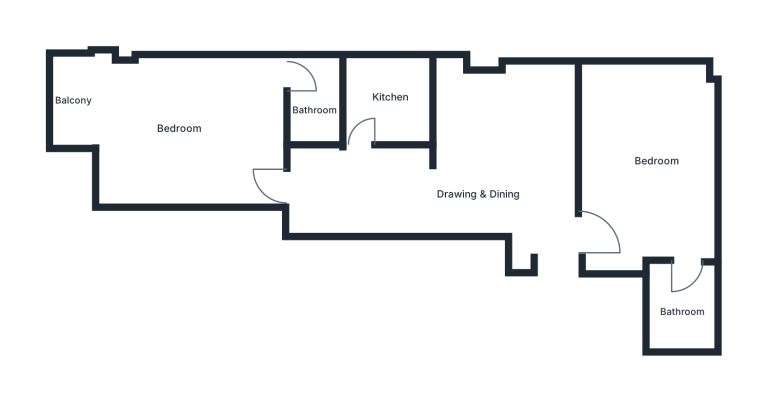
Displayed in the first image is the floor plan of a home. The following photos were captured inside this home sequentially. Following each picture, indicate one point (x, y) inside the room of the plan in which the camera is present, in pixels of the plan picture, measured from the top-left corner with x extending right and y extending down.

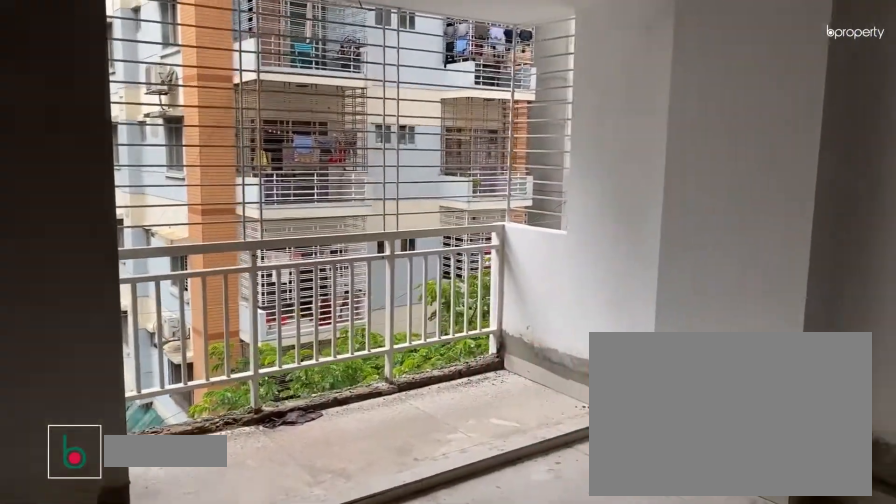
(184, 133)
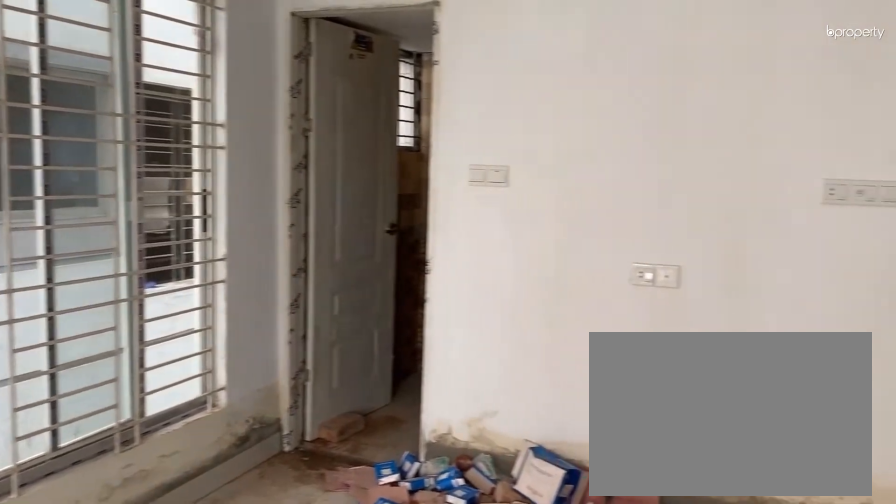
(184, 133)
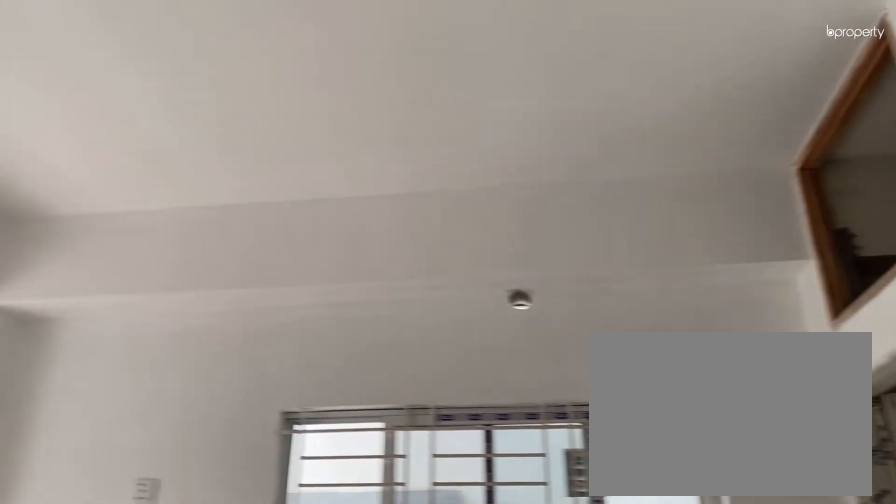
(184, 133)
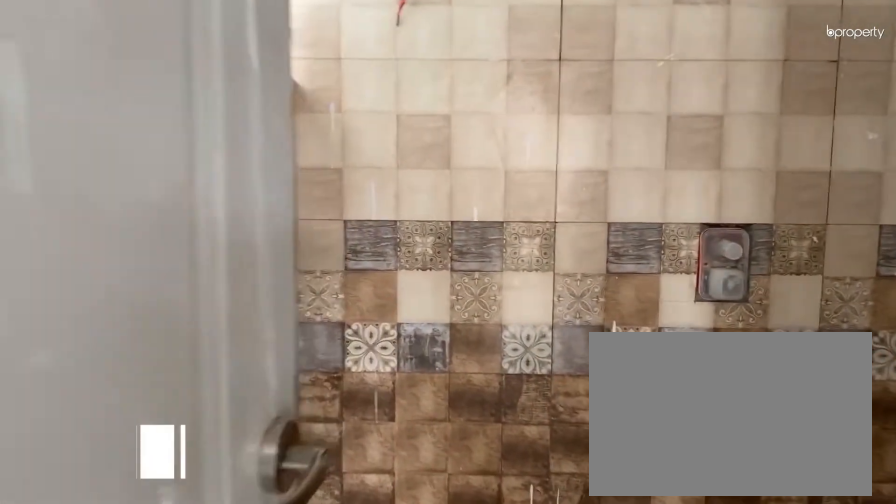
(313, 110)
